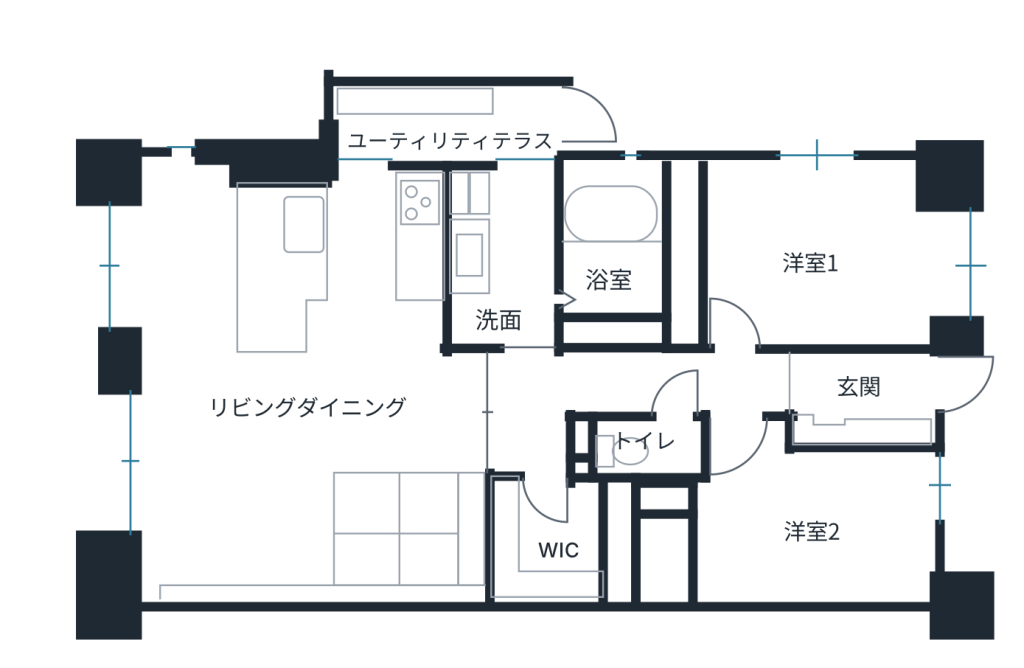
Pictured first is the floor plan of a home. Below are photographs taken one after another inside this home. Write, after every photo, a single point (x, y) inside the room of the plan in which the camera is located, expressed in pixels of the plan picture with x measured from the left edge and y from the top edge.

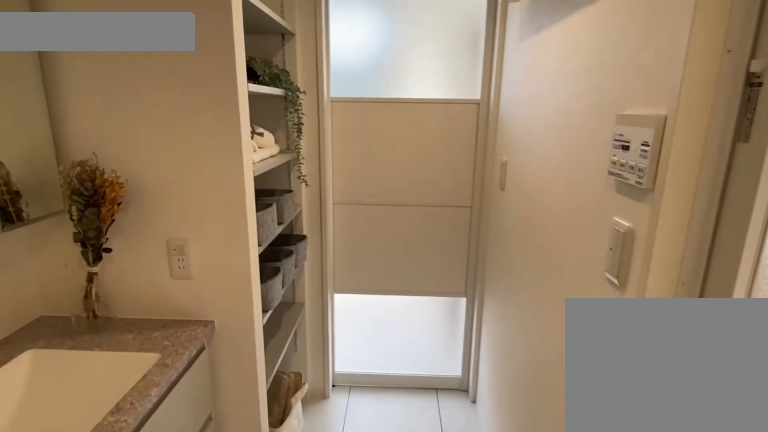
(495, 260)
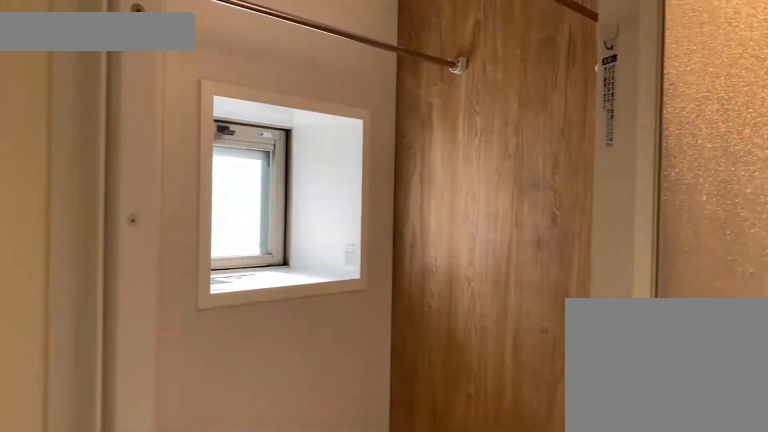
(612, 247)
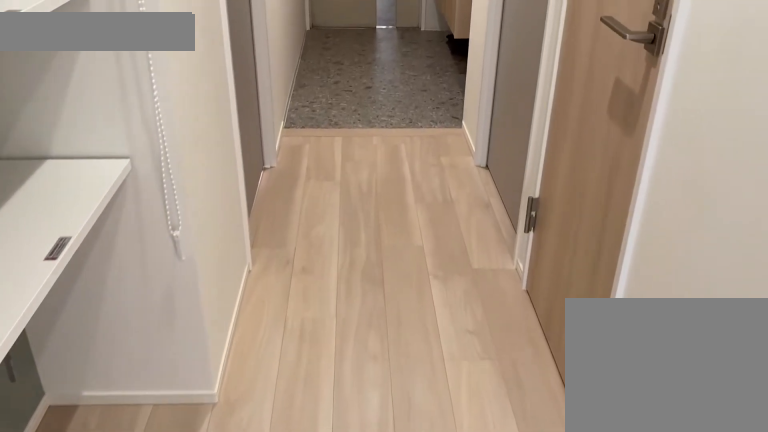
(636, 379)
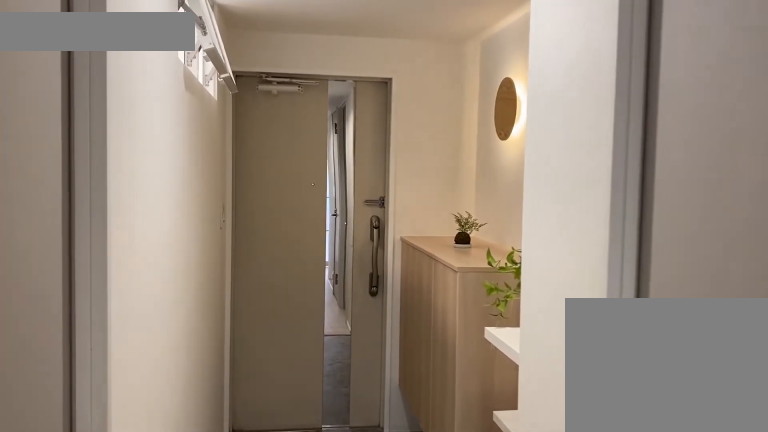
(636, 379)
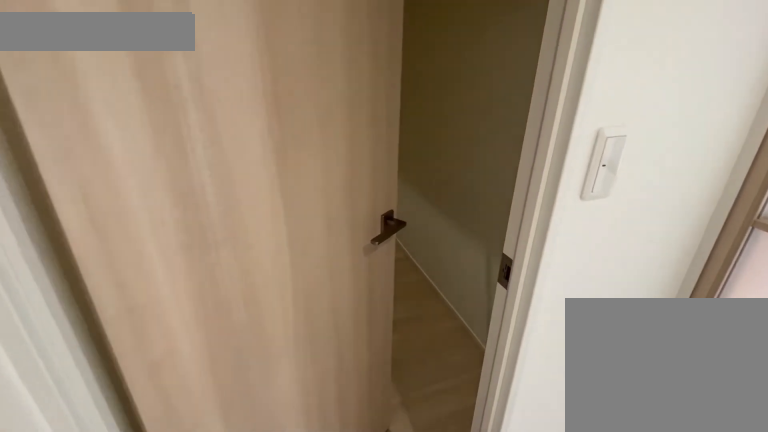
(565, 528)
